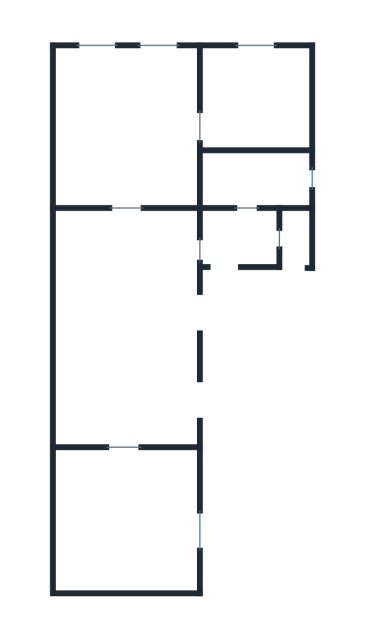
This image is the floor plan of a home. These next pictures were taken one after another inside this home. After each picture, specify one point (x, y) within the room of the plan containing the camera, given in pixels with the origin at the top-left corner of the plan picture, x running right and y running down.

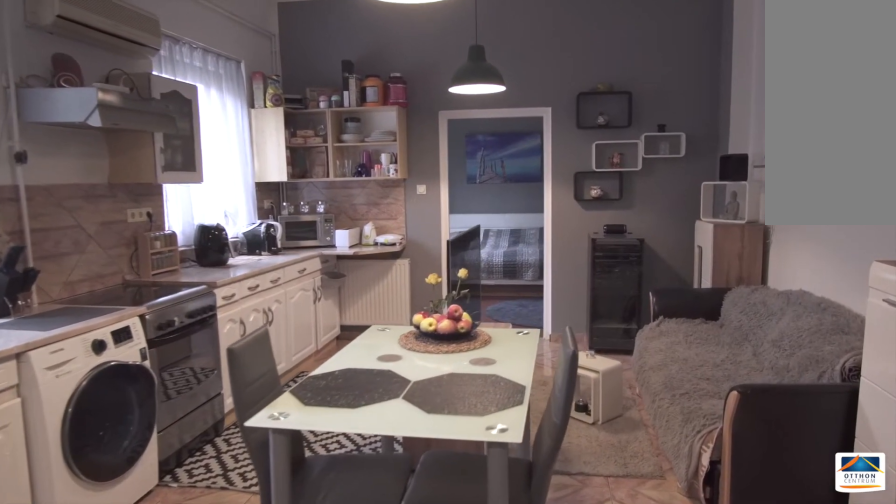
(119, 327)
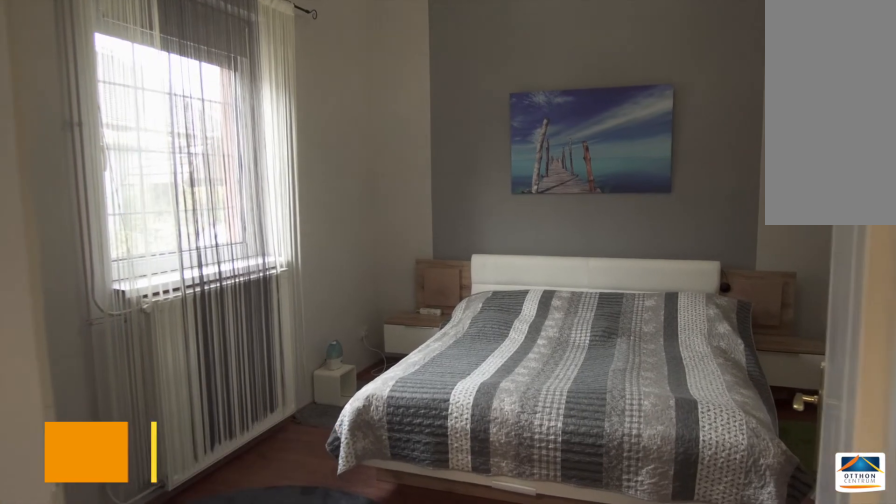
(119, 524)
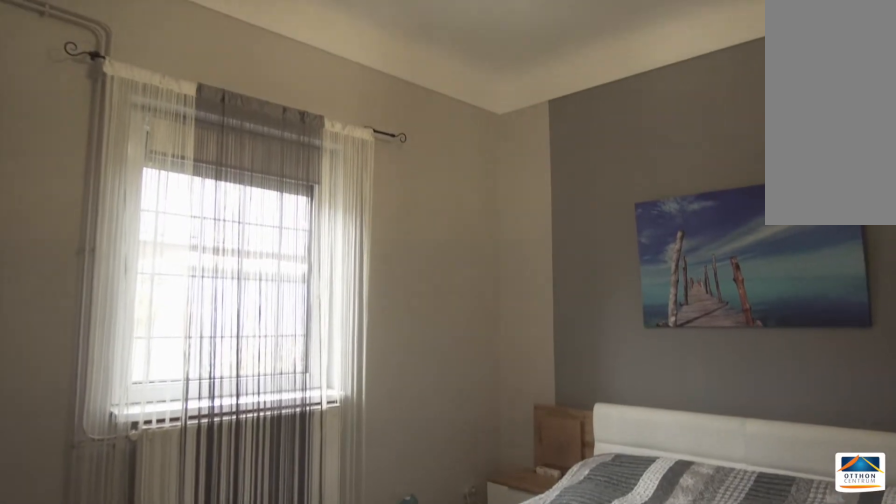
(118, 524)
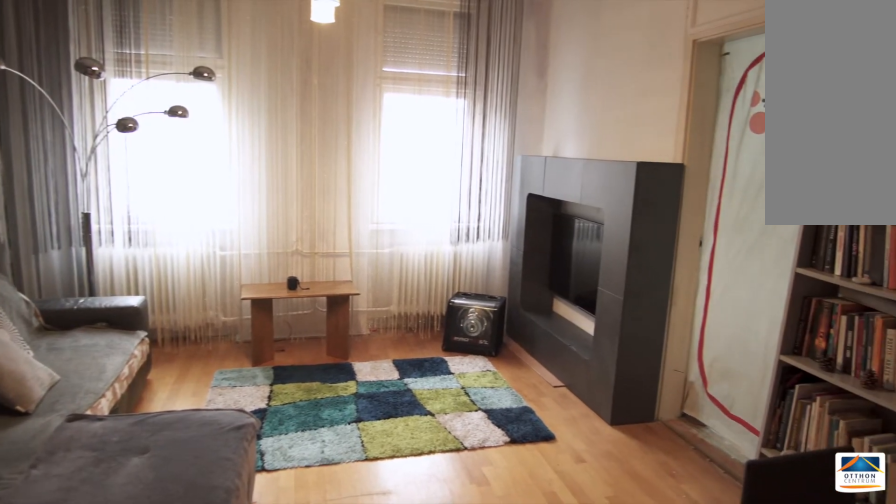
(118, 117)
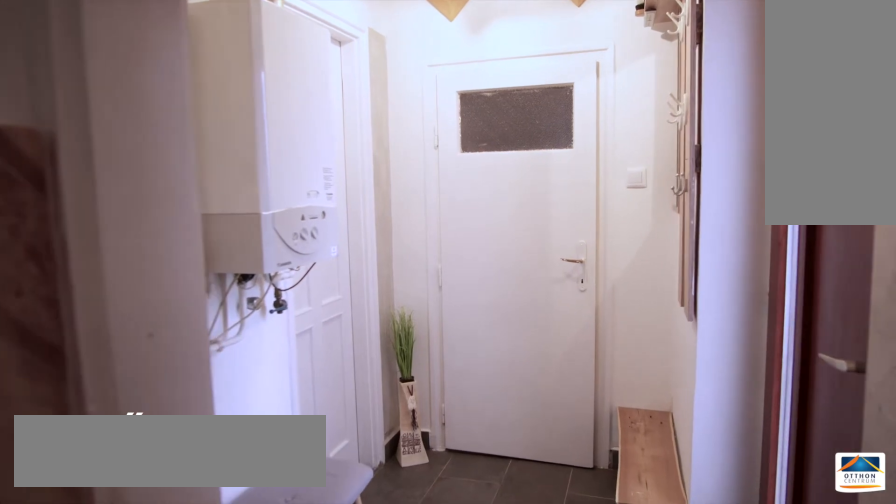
(234, 237)
